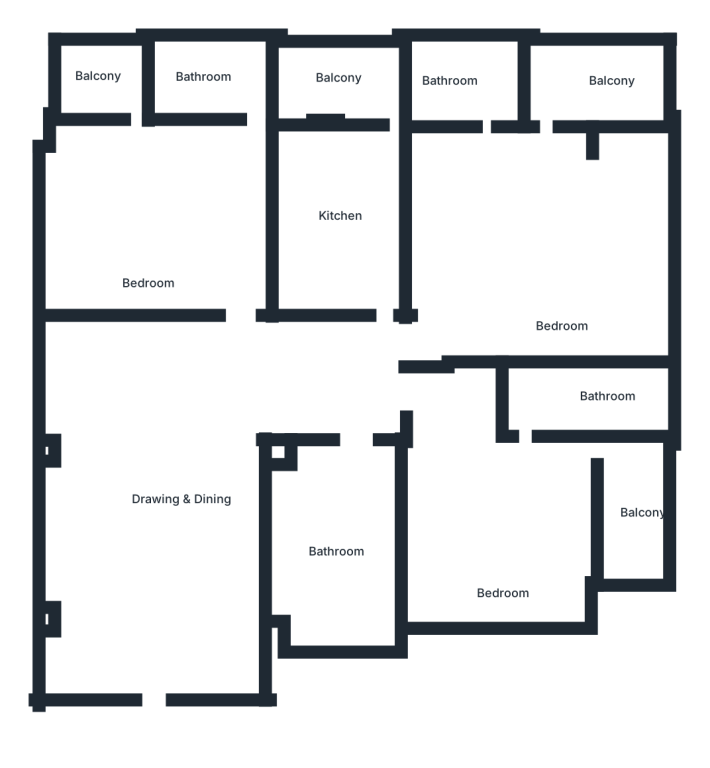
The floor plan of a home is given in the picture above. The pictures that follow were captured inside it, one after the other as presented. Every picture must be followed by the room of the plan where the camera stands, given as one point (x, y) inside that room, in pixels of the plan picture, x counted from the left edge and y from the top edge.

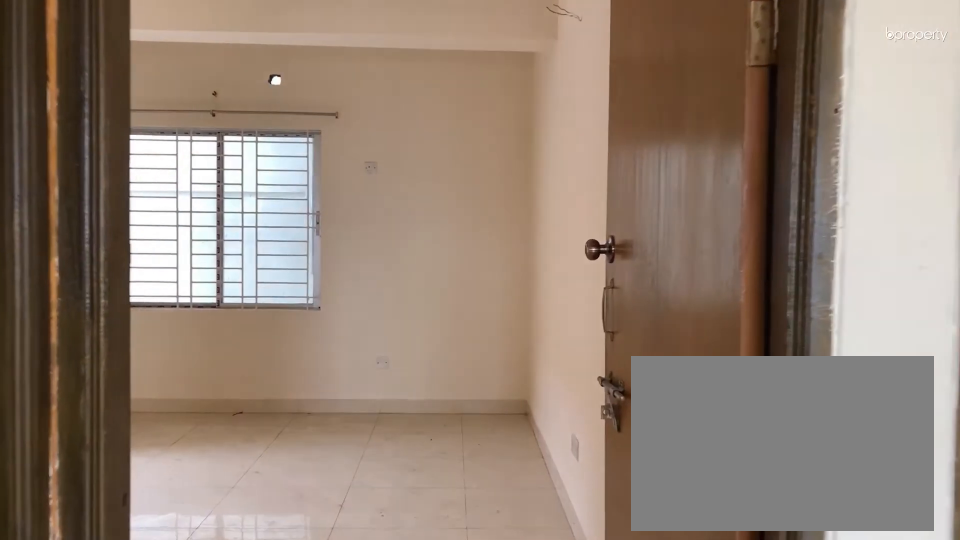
(396, 351)
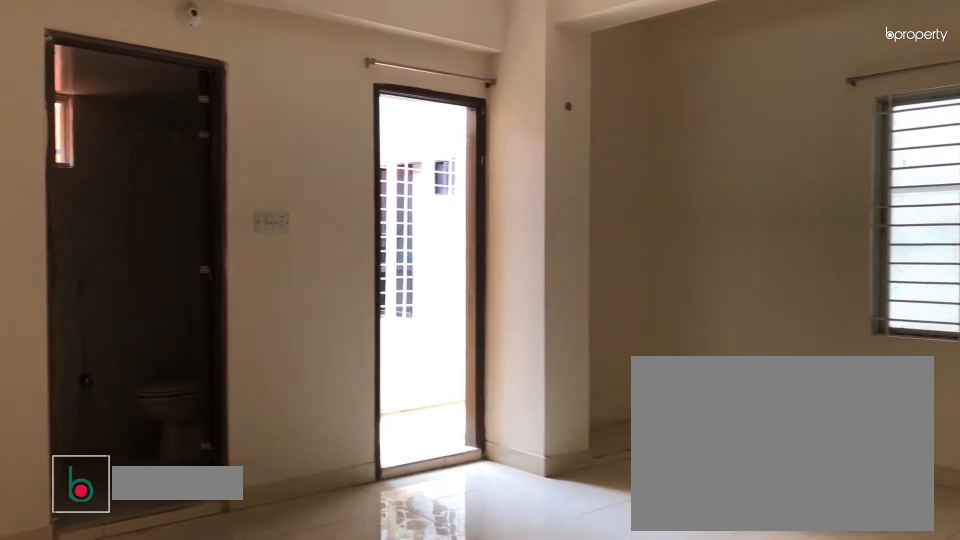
(560, 270)
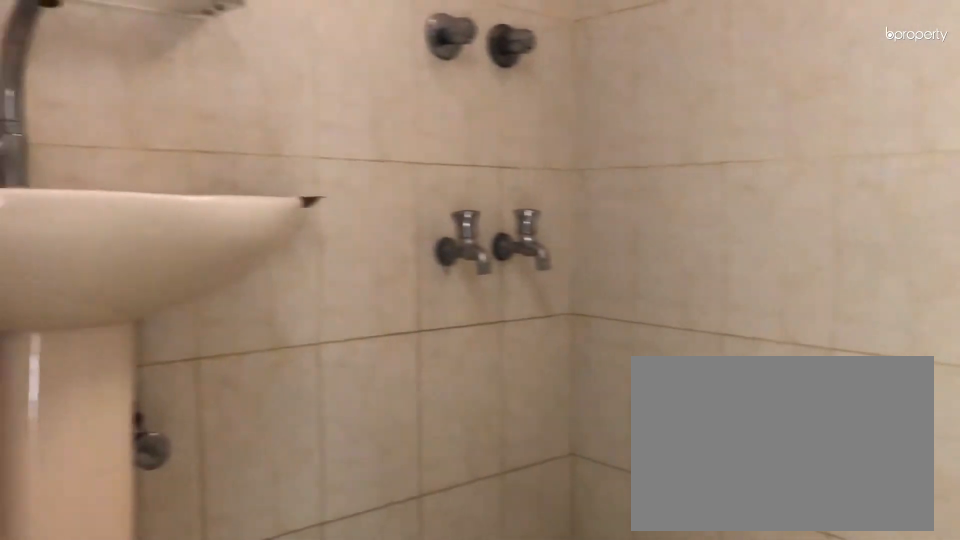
(467, 76)
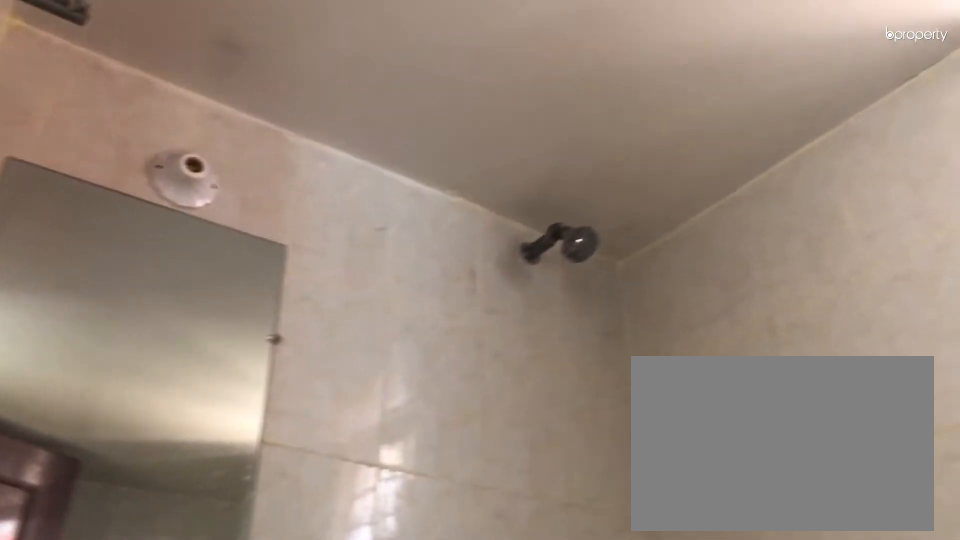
(467, 76)
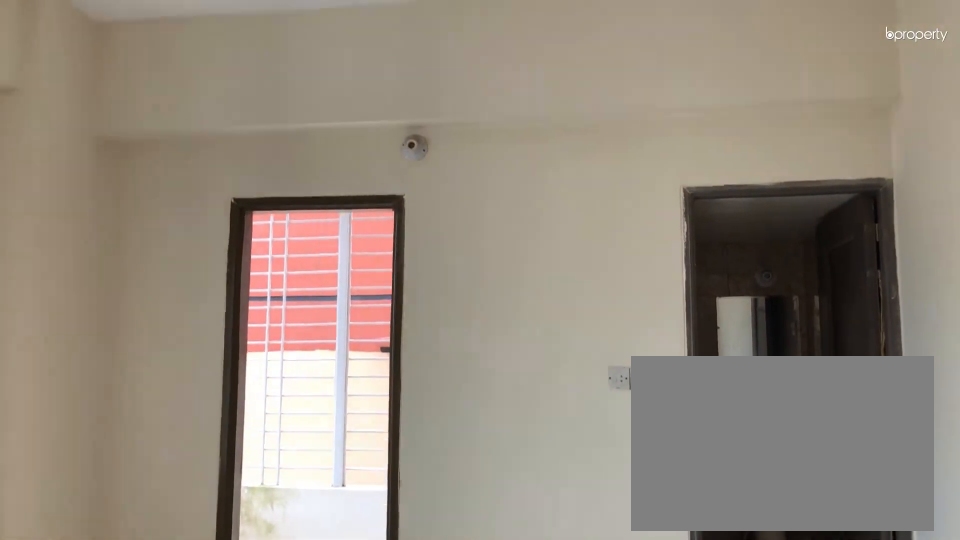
(159, 228)
